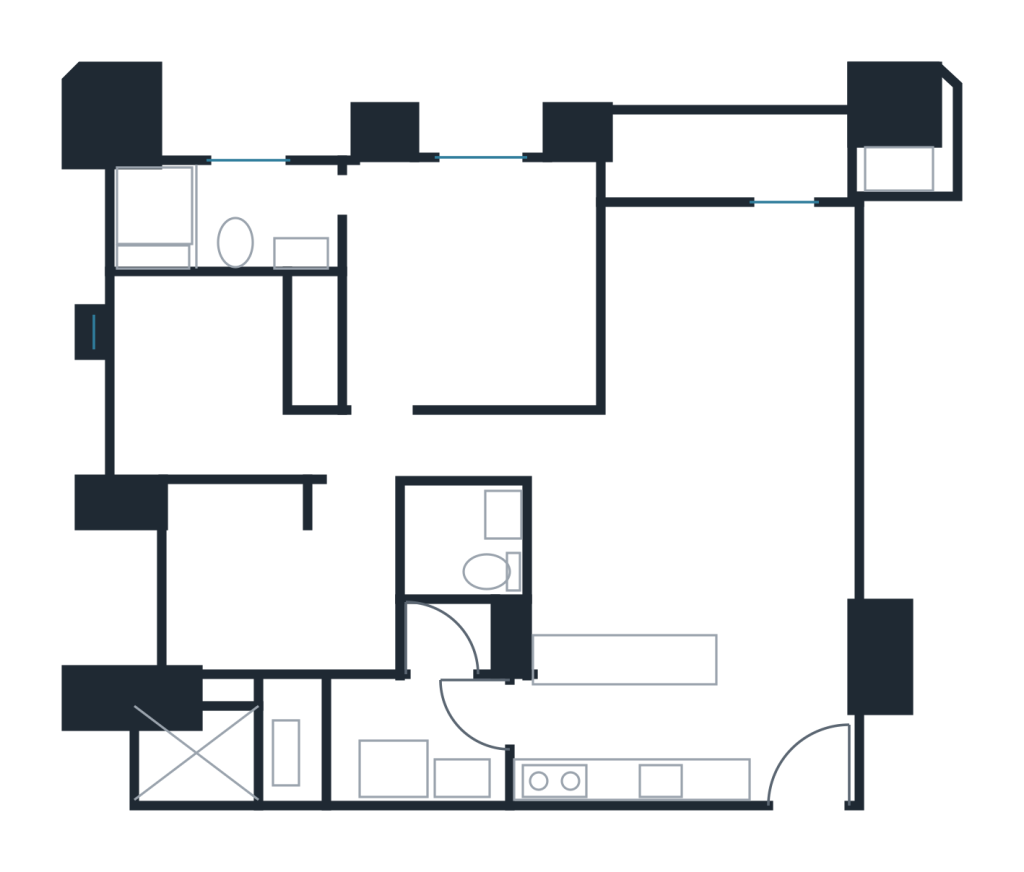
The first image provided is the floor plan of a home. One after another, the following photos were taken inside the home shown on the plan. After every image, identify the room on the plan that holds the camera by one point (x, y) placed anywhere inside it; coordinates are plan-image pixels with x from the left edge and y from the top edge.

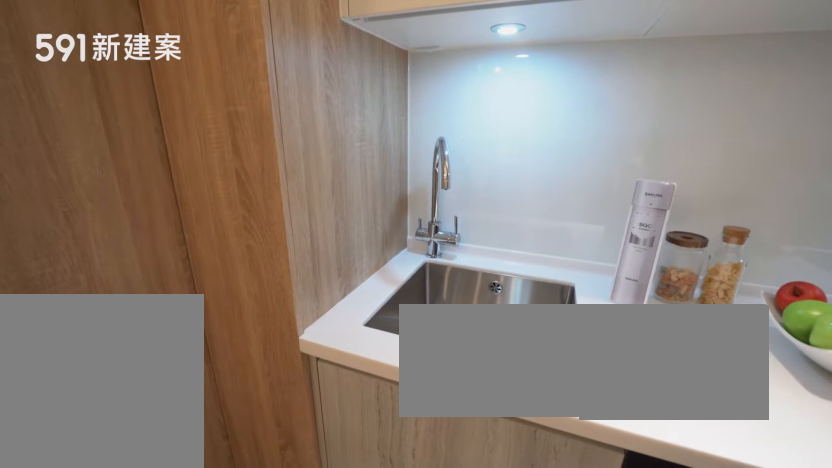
(604, 744)
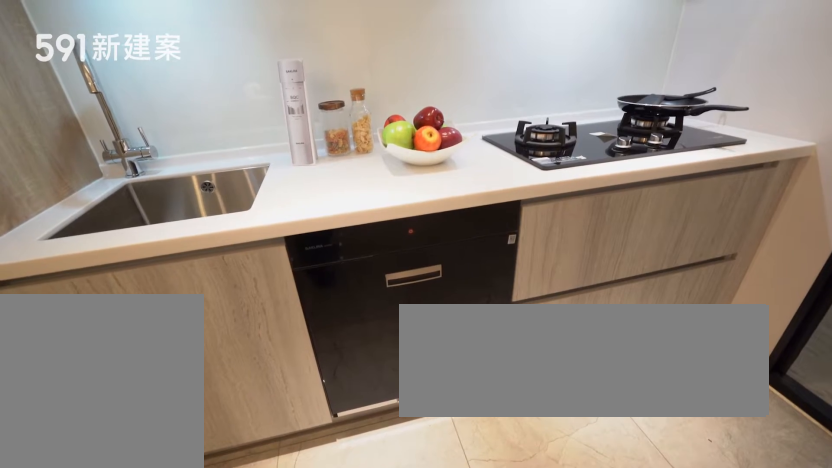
(604, 744)
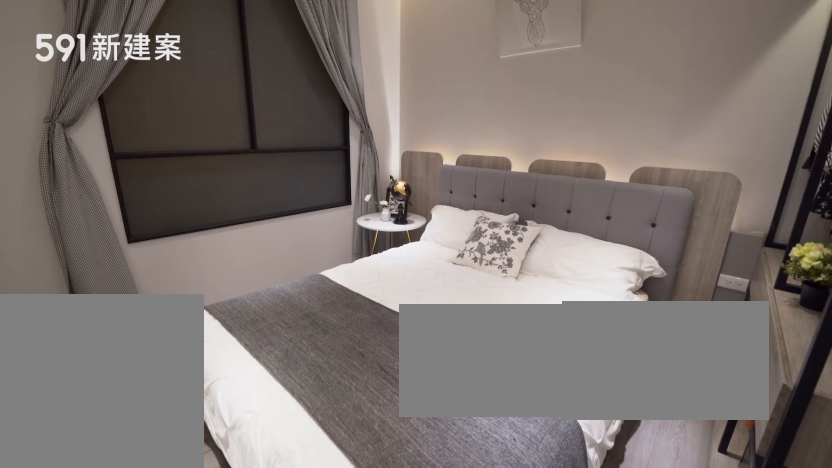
(475, 282)
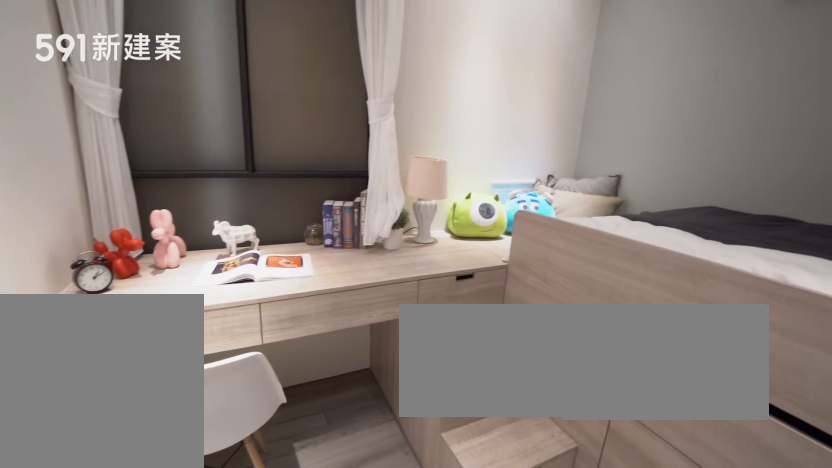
(225, 375)
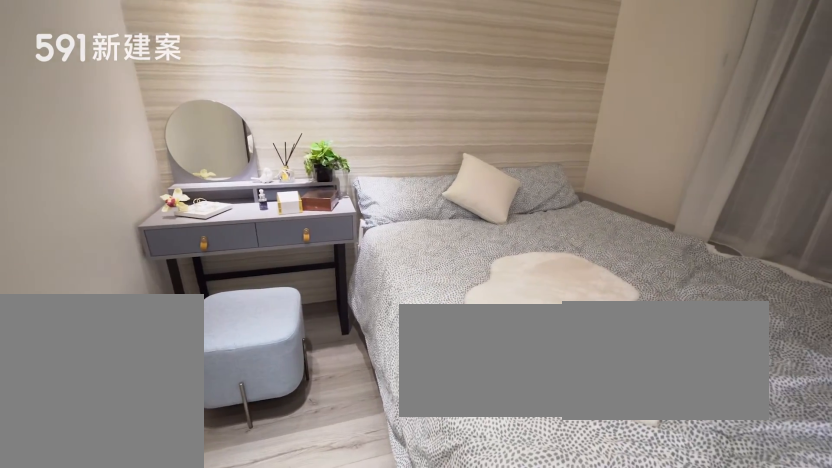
(279, 577)
